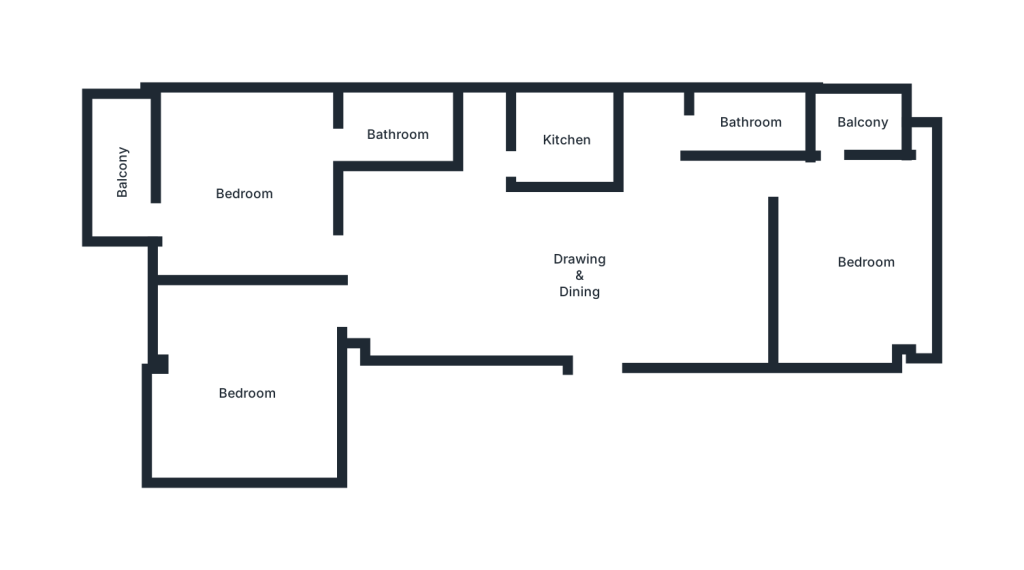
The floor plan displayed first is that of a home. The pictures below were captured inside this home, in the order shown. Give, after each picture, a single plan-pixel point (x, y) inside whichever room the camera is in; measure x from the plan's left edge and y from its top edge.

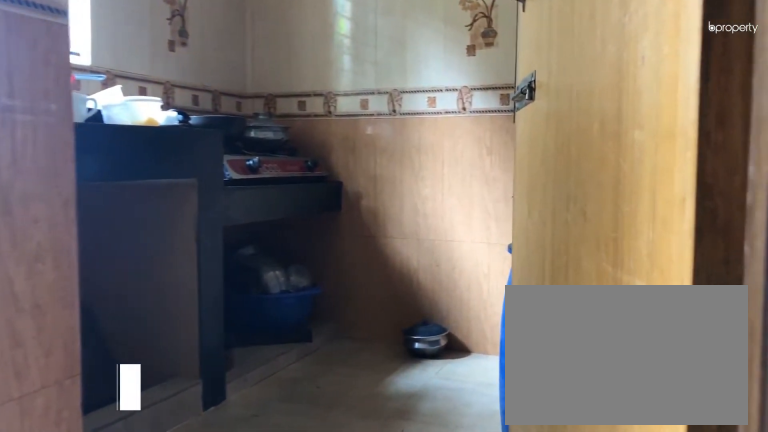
(561, 140)
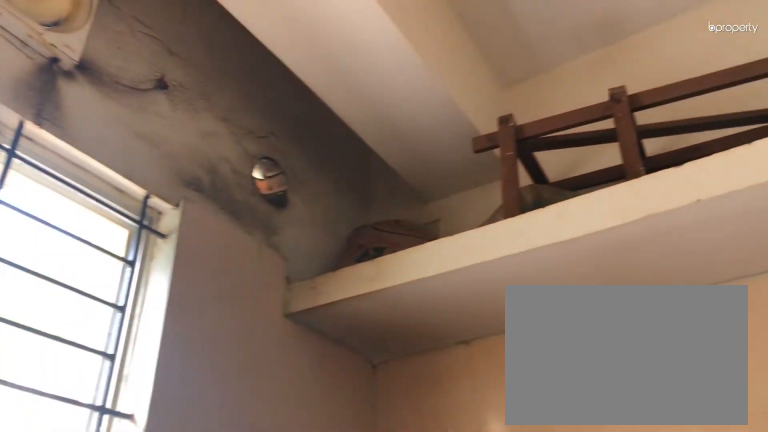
(560, 140)
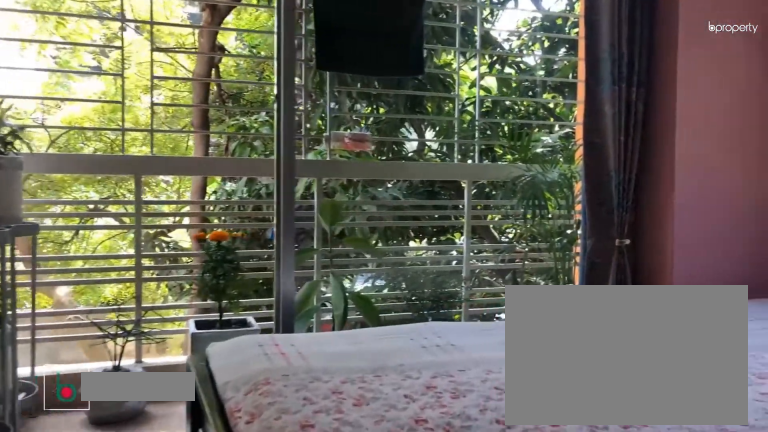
(242, 193)
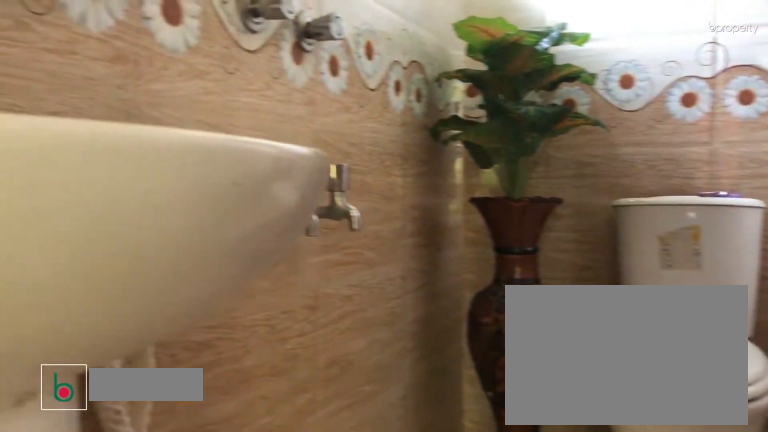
(410, 131)
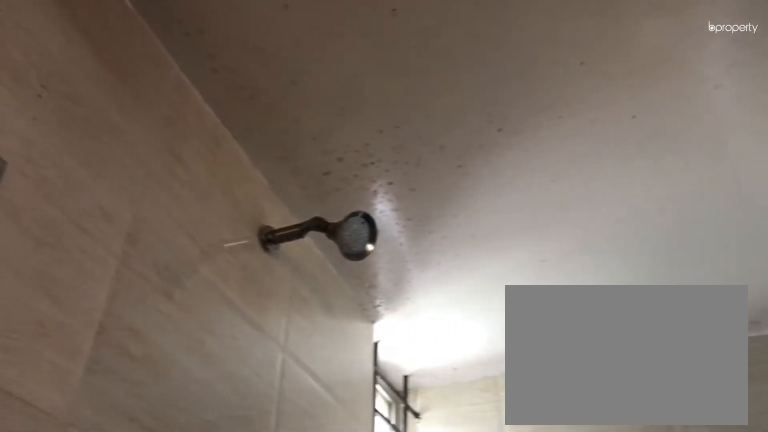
(410, 131)
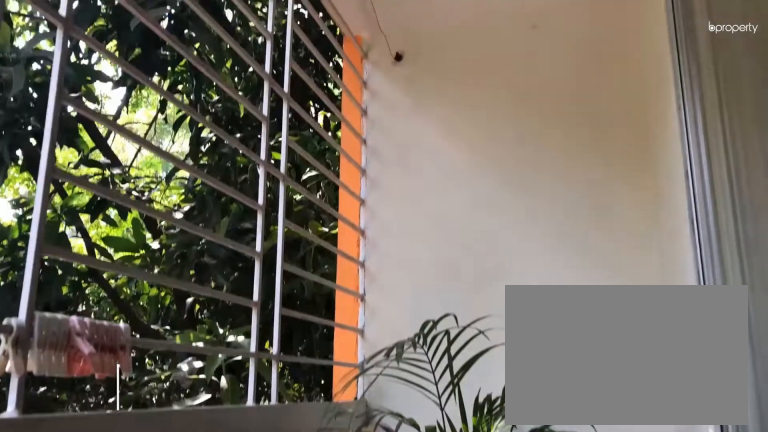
(128, 170)
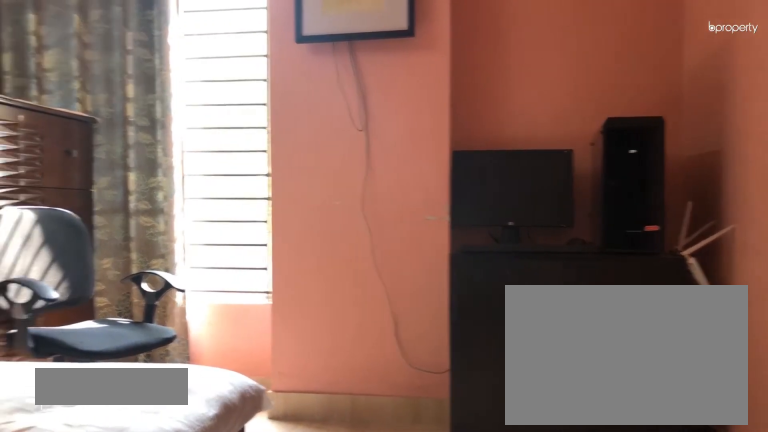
(243, 391)
